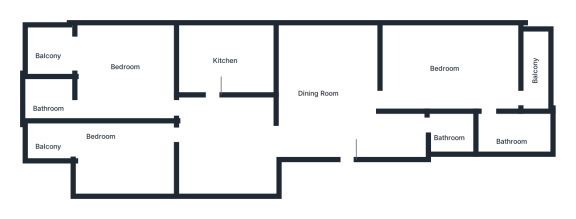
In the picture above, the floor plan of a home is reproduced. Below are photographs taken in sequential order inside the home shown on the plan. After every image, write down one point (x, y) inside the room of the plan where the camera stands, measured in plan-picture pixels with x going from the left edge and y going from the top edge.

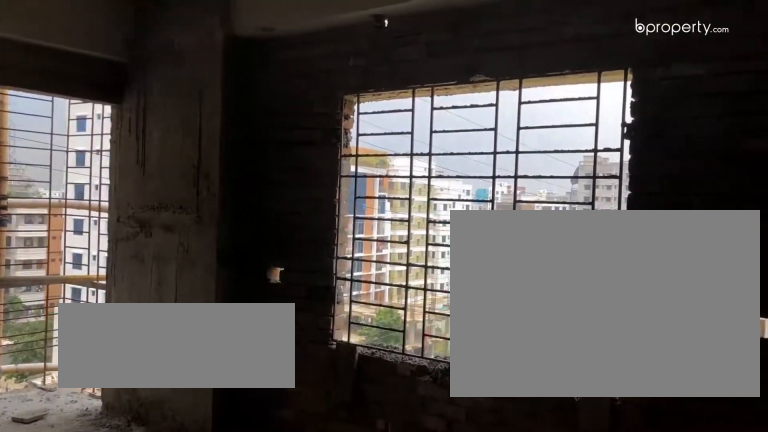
(121, 71)
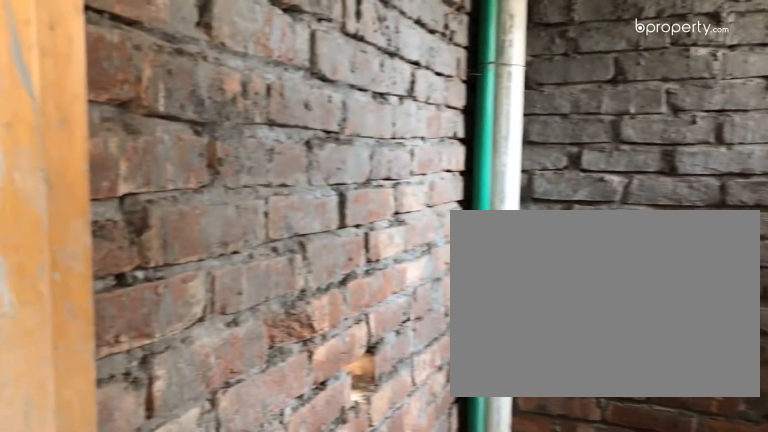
(48, 99)
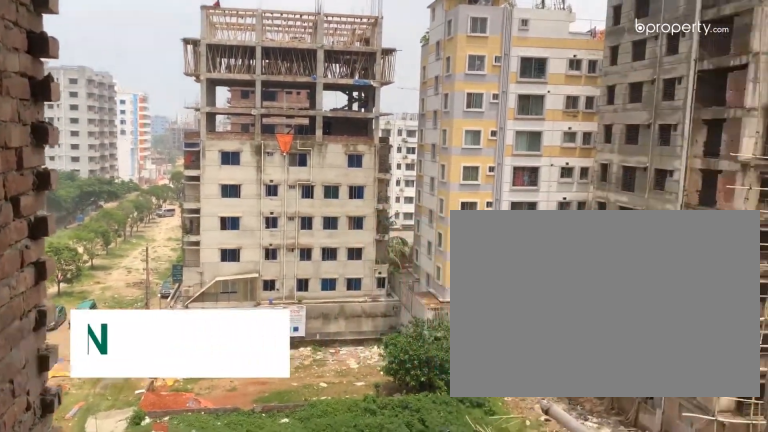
(215, 60)
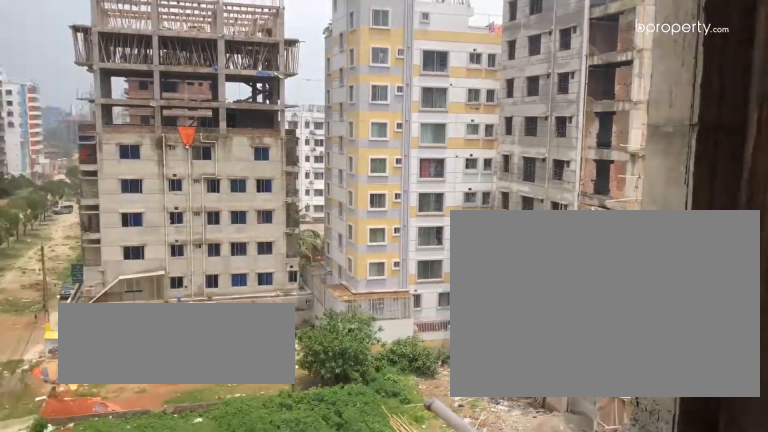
(215, 60)
